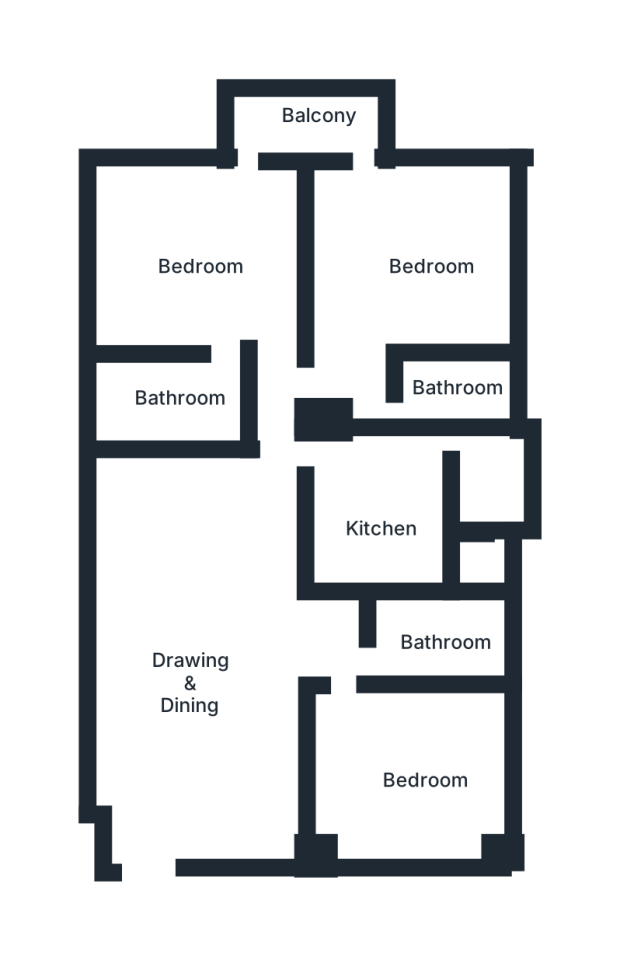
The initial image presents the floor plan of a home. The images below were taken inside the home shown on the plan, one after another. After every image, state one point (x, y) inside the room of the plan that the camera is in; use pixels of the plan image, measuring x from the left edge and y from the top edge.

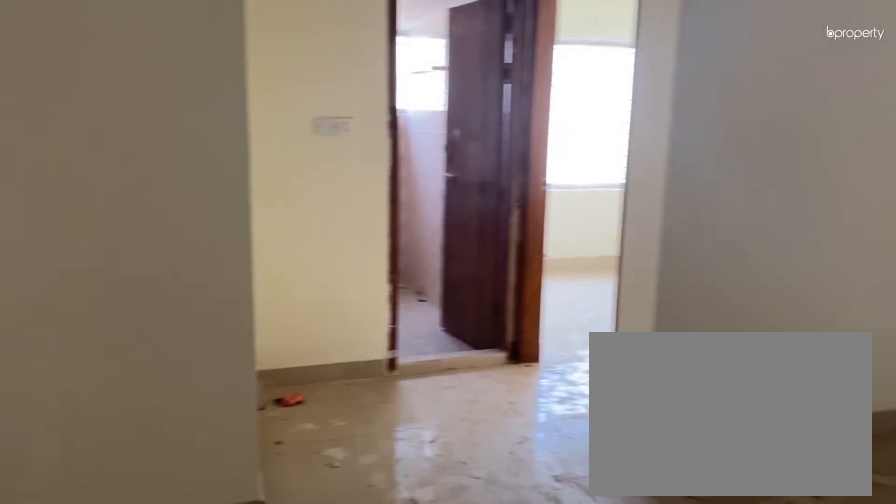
(211, 674)
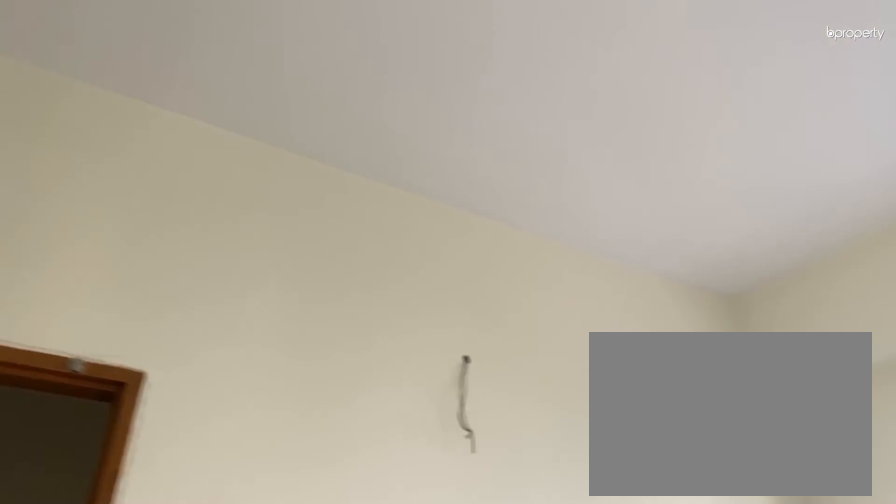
(423, 781)
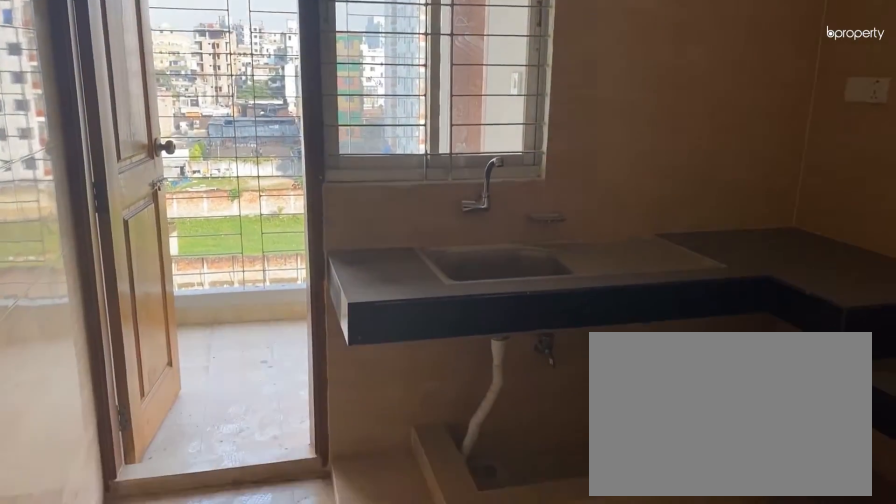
(377, 525)
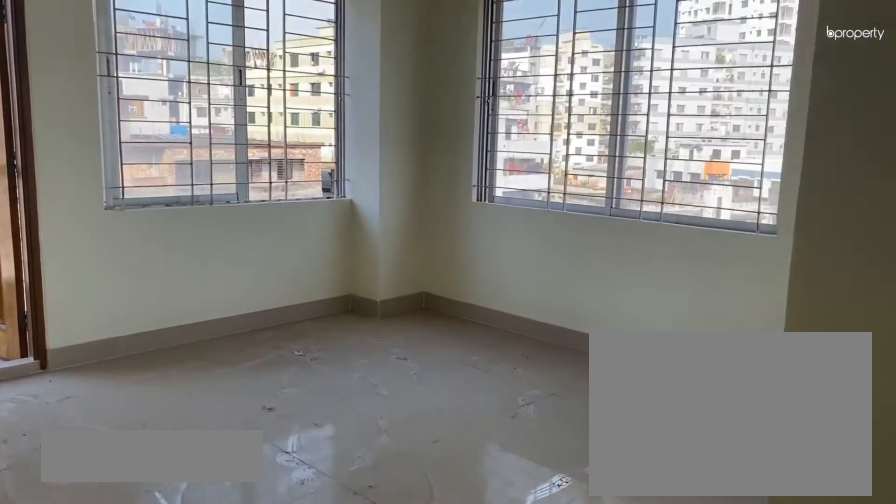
(434, 263)
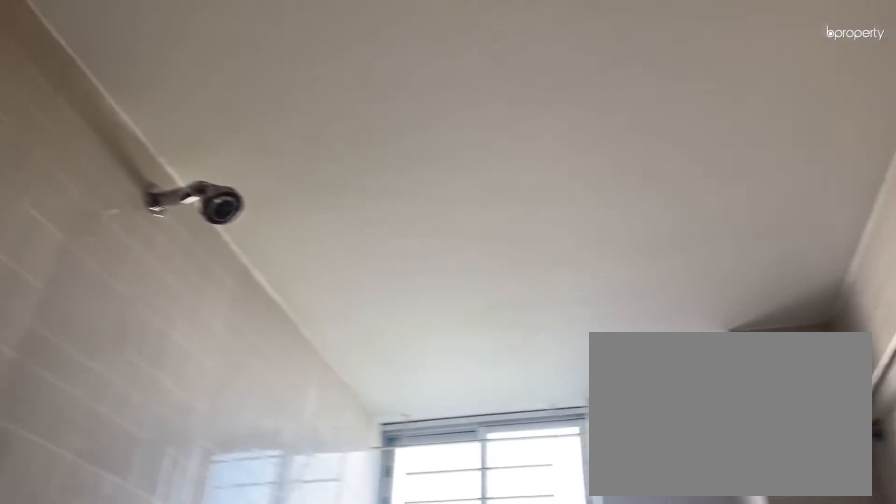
(474, 384)
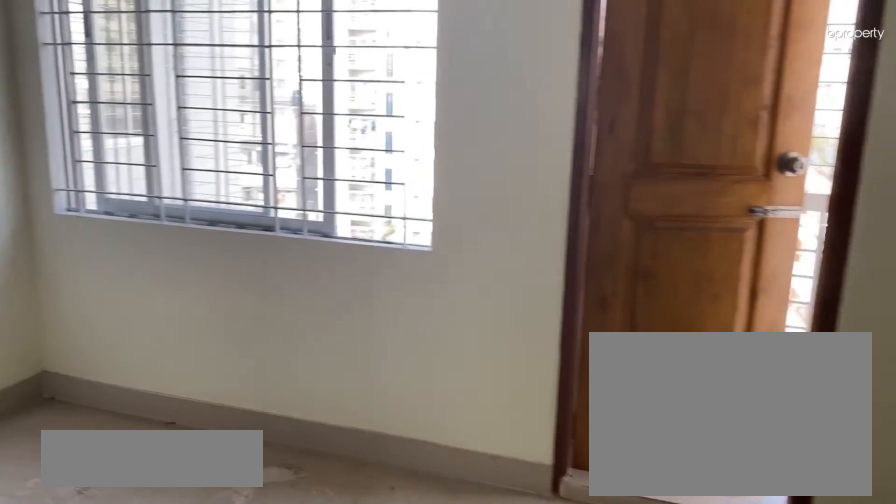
(201, 266)
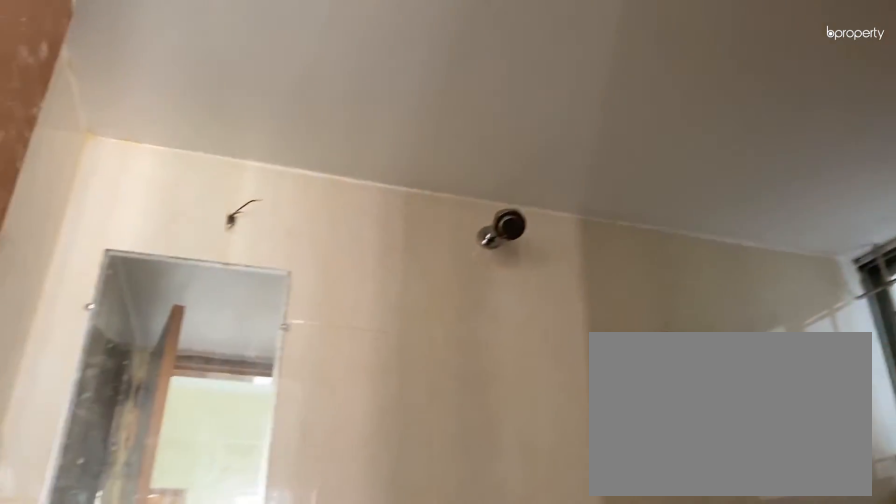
(179, 397)
